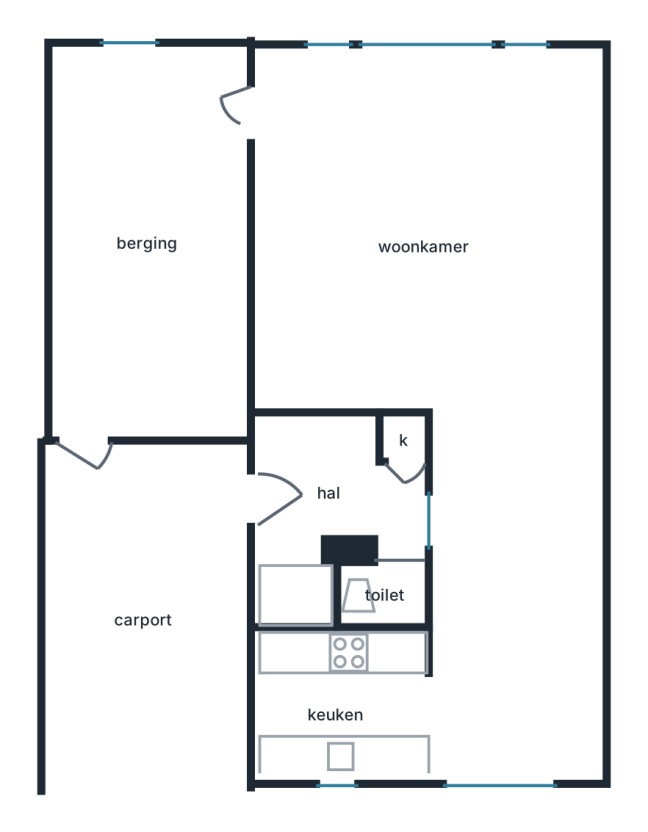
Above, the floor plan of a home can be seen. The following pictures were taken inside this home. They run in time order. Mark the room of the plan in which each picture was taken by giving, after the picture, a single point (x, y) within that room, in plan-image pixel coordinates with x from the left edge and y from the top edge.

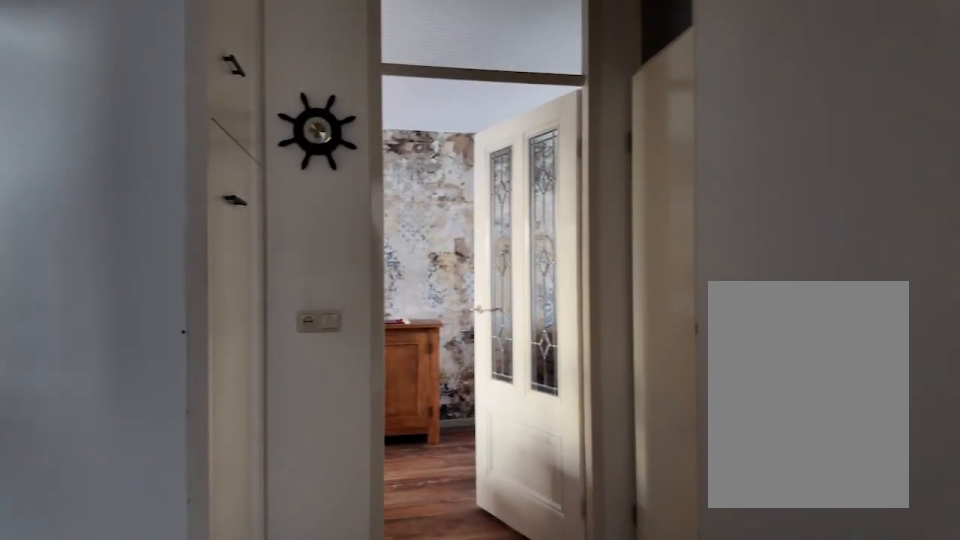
(336, 491)
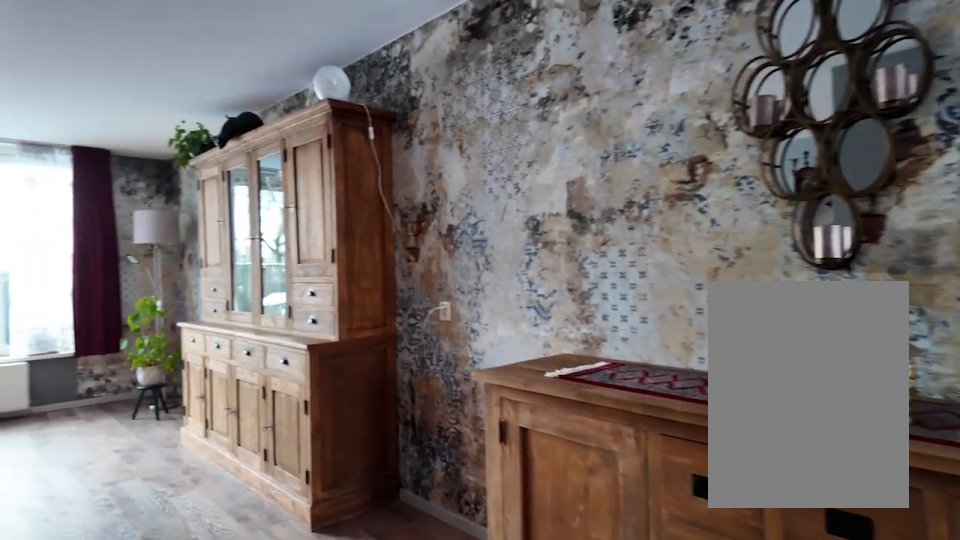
(429, 285)
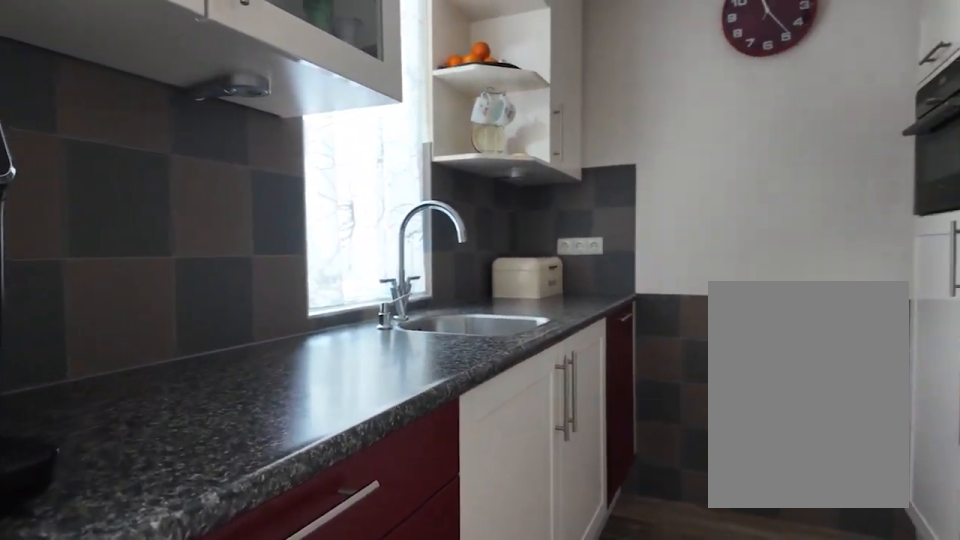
(480, 662)
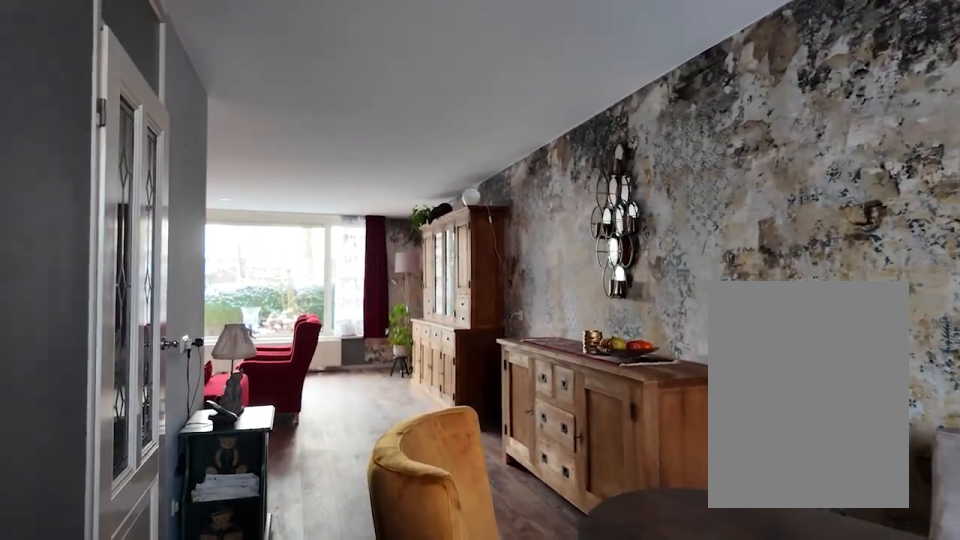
(480, 662)
